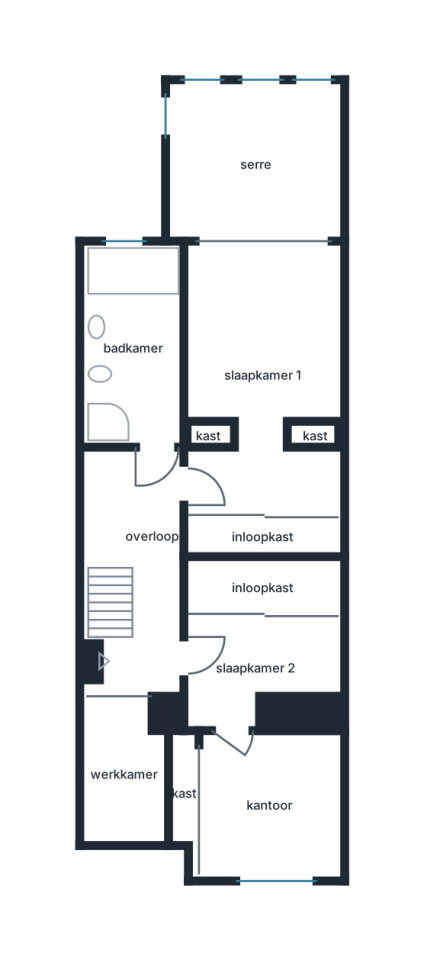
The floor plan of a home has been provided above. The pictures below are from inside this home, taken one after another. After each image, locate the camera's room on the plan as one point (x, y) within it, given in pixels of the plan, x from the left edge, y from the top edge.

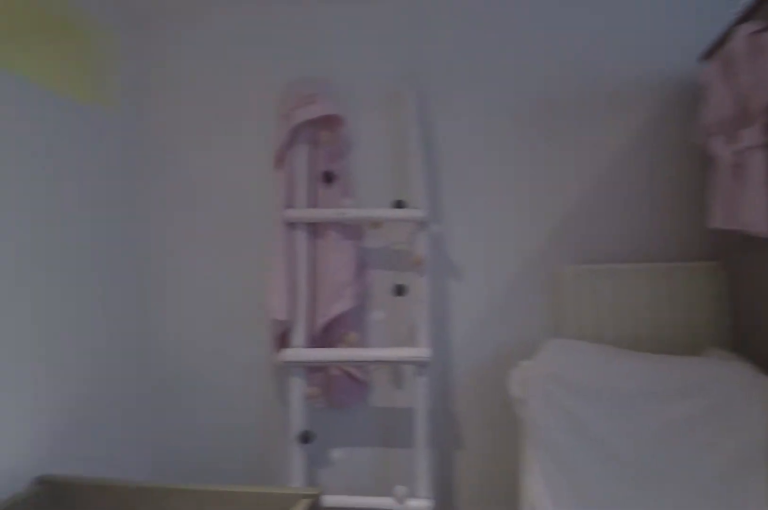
(269, 806)
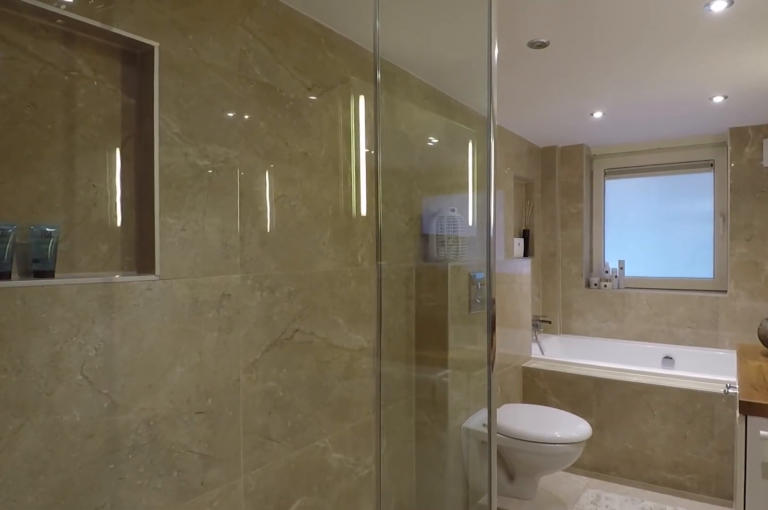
(134, 348)
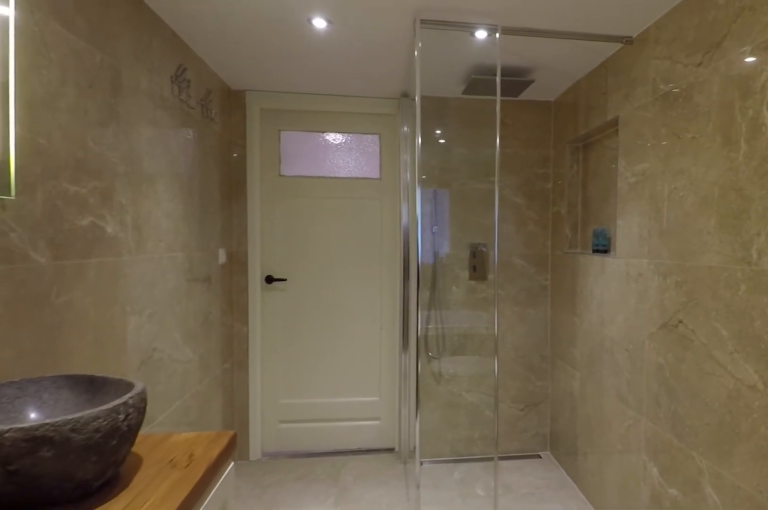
(134, 348)
